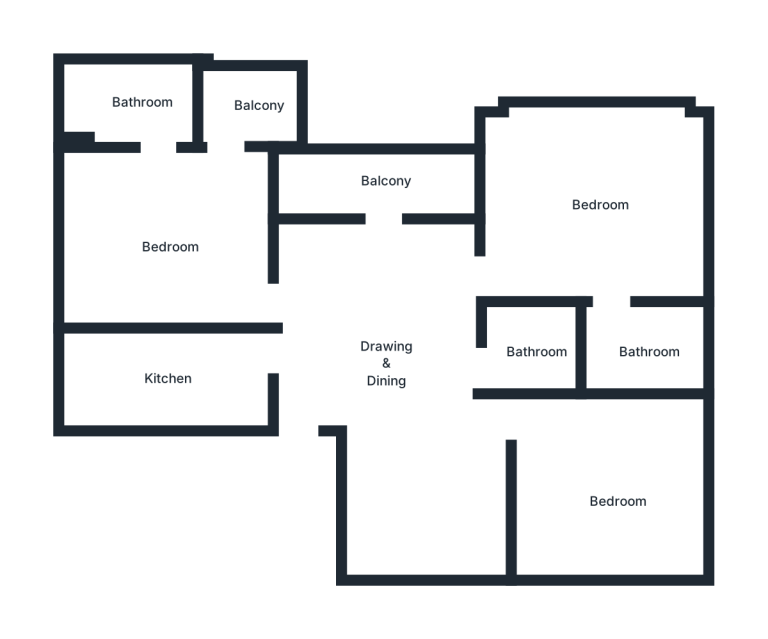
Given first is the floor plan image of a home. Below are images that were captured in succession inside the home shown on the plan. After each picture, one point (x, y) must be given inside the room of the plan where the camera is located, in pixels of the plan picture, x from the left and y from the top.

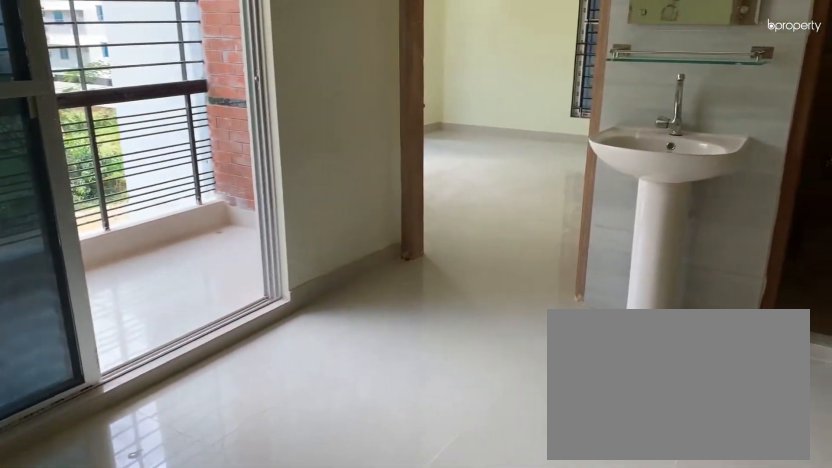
(387, 375)
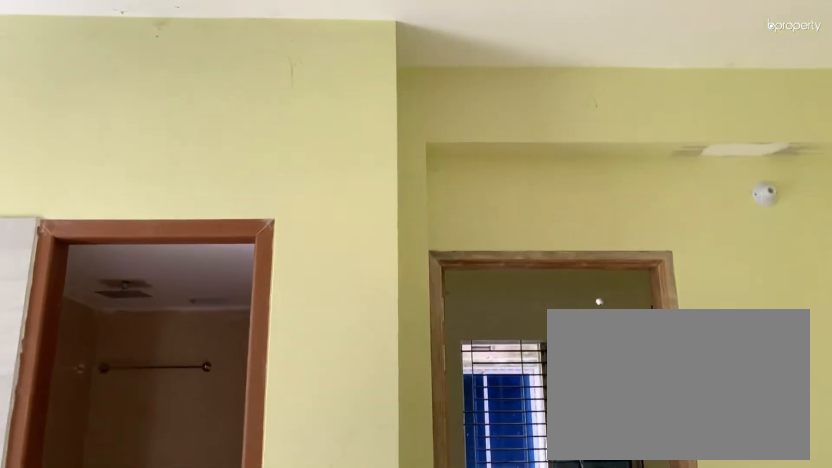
(425, 506)
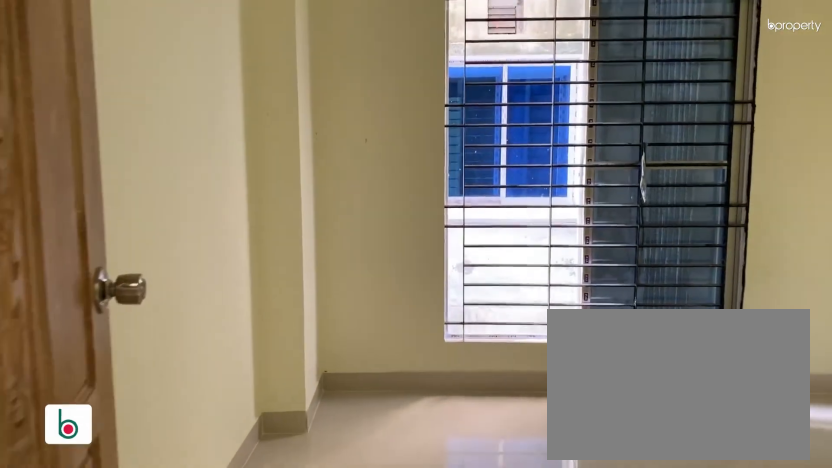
(614, 498)
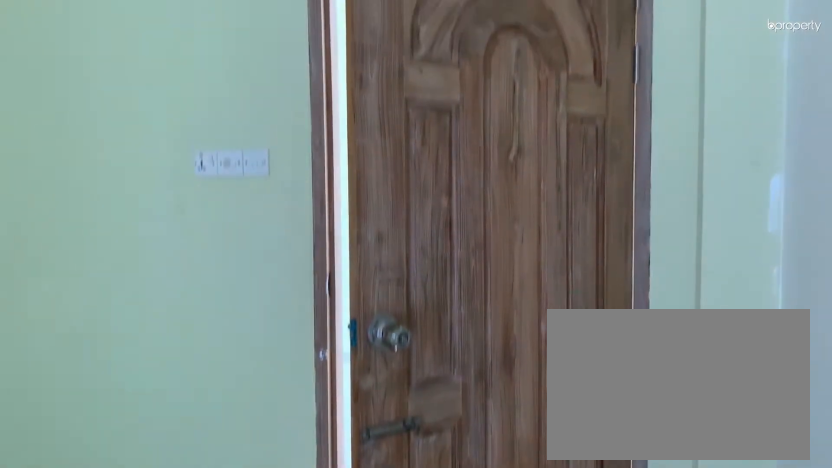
(614, 498)
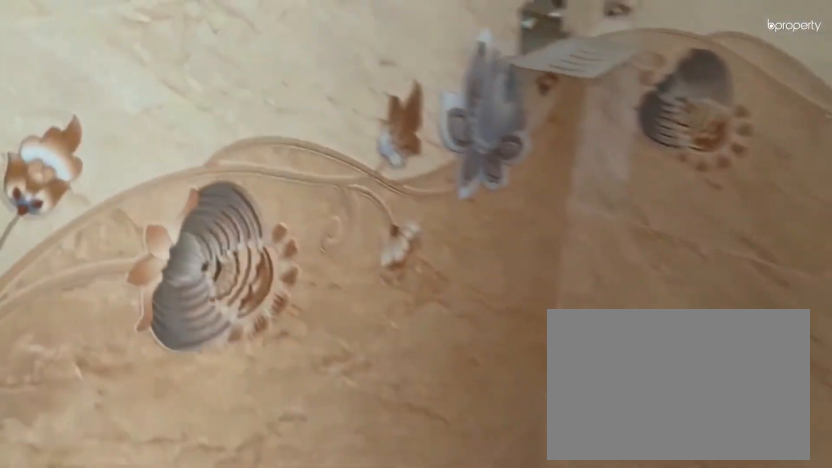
(538, 350)
